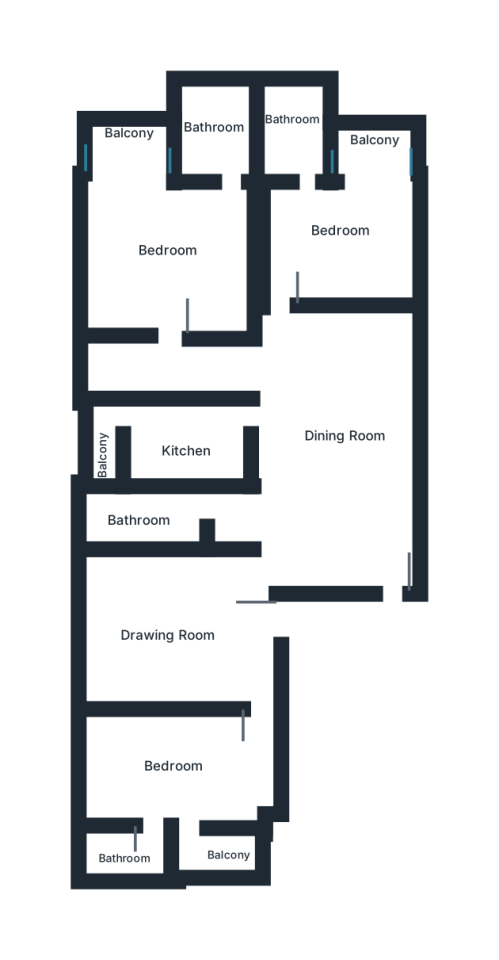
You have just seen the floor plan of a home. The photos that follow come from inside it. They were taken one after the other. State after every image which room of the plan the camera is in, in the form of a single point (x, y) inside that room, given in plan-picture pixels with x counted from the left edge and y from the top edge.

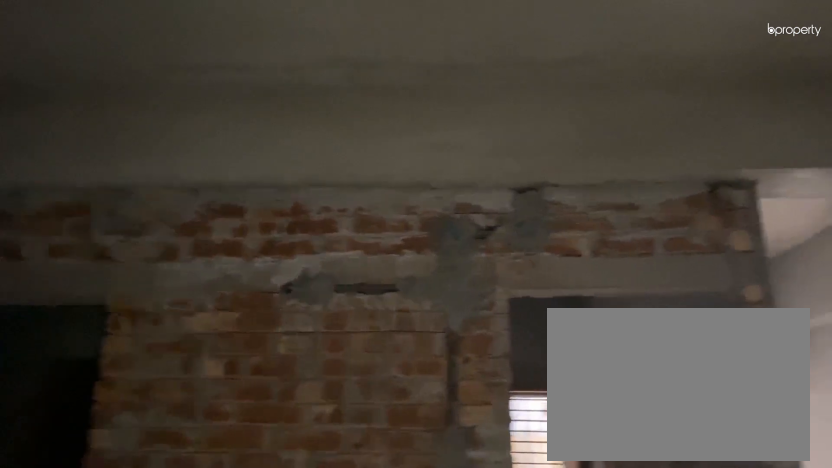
(344, 435)
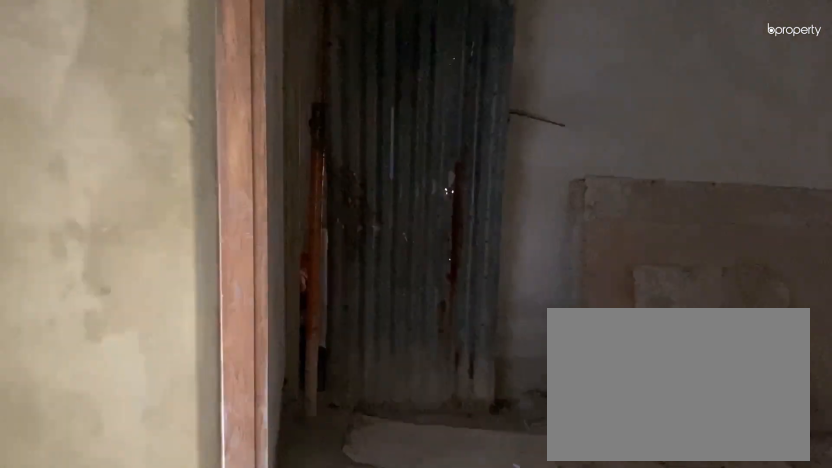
(161, 629)
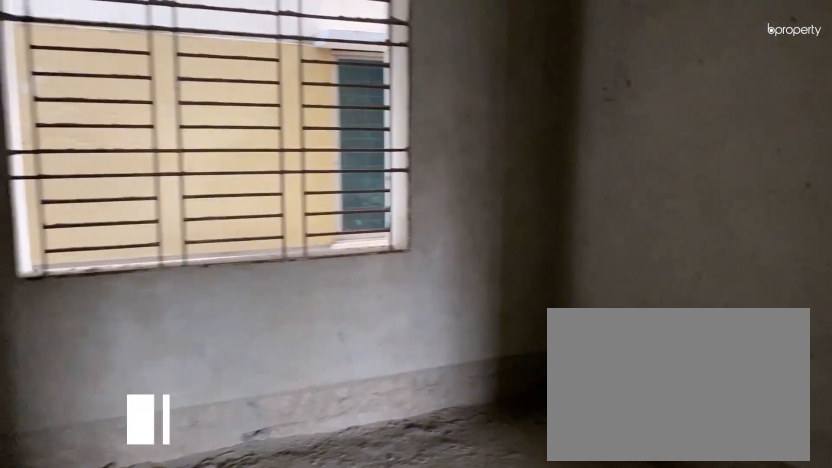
(161, 629)
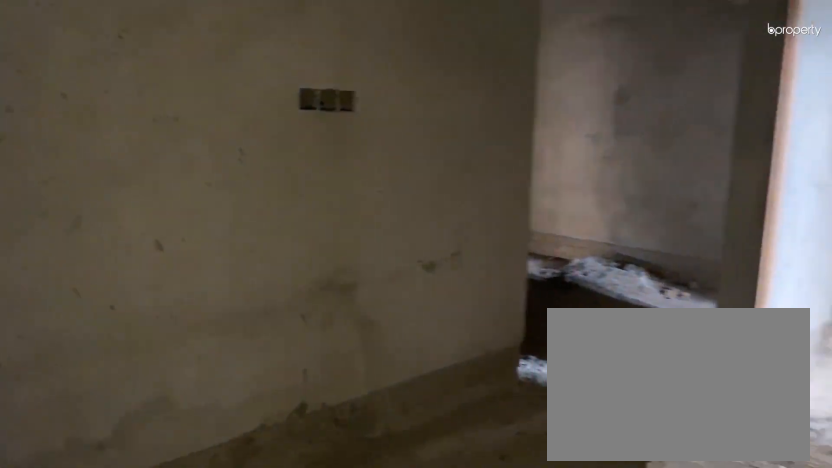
(161, 629)
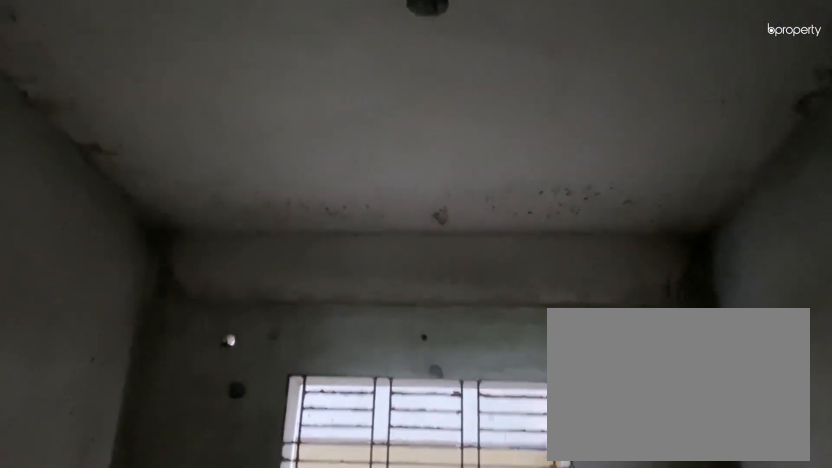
(161, 629)
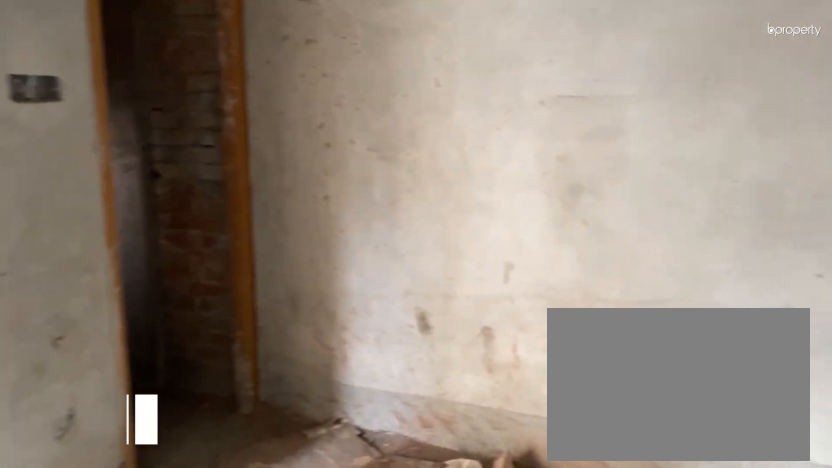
(161, 258)
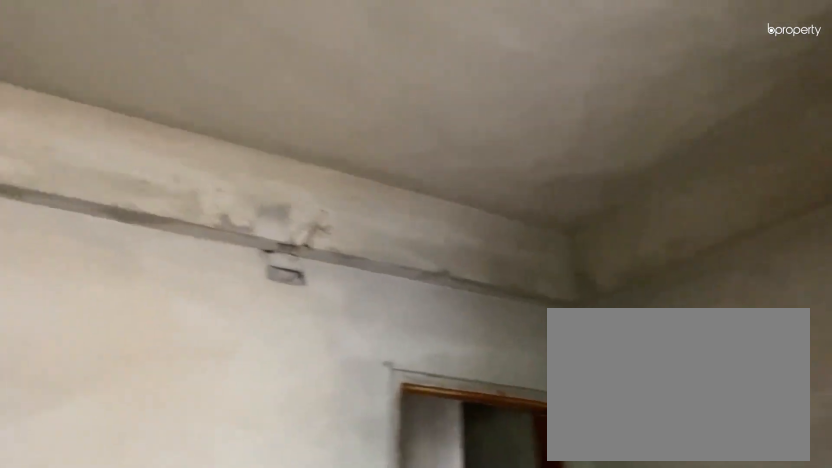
(350, 234)
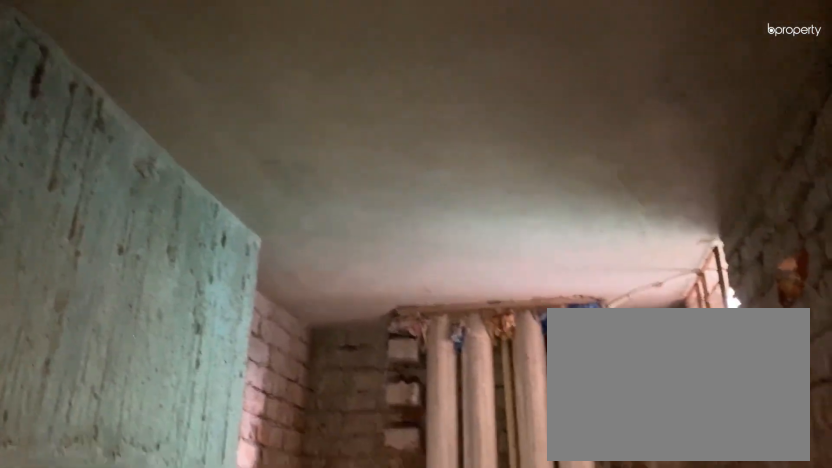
(292, 129)
